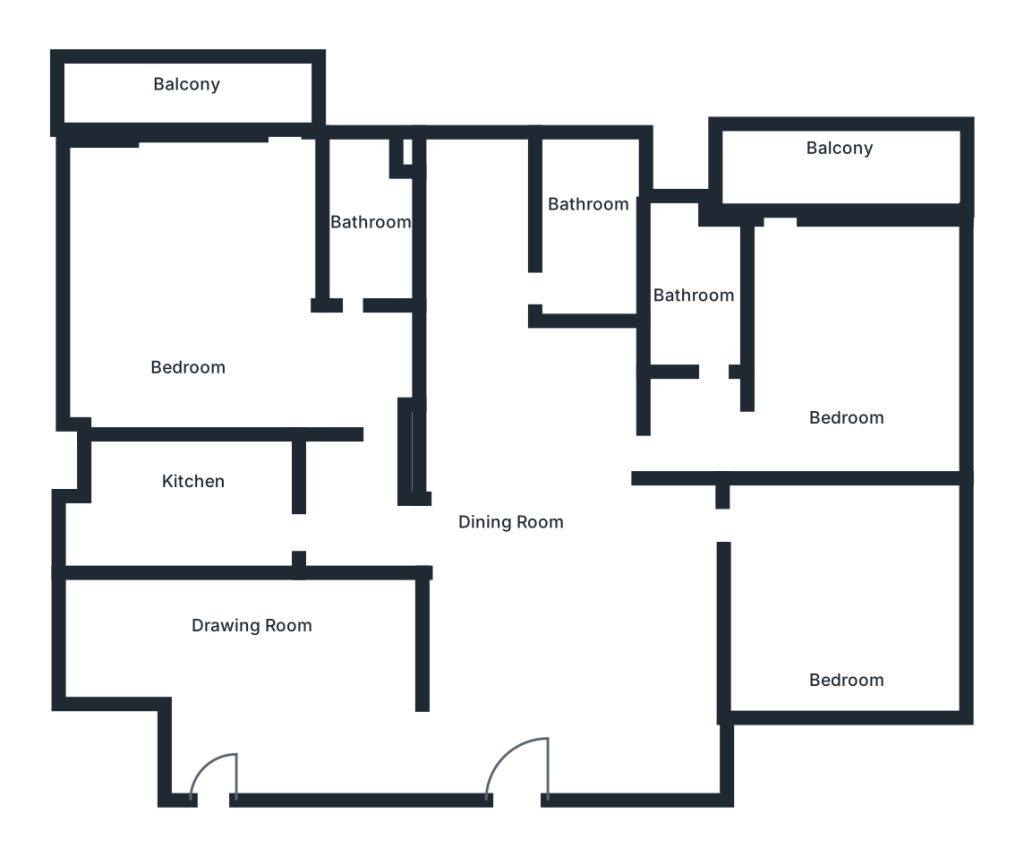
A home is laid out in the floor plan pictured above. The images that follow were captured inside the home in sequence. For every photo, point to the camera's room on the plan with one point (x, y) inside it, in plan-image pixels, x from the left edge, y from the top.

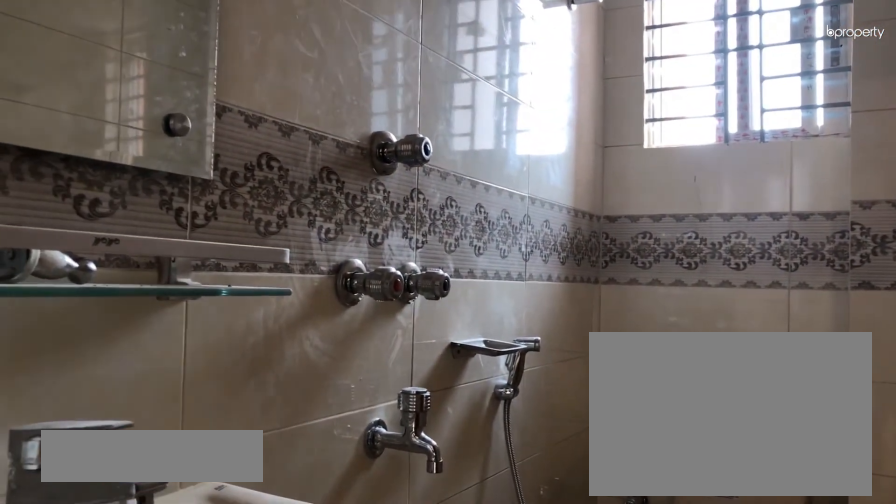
(696, 292)
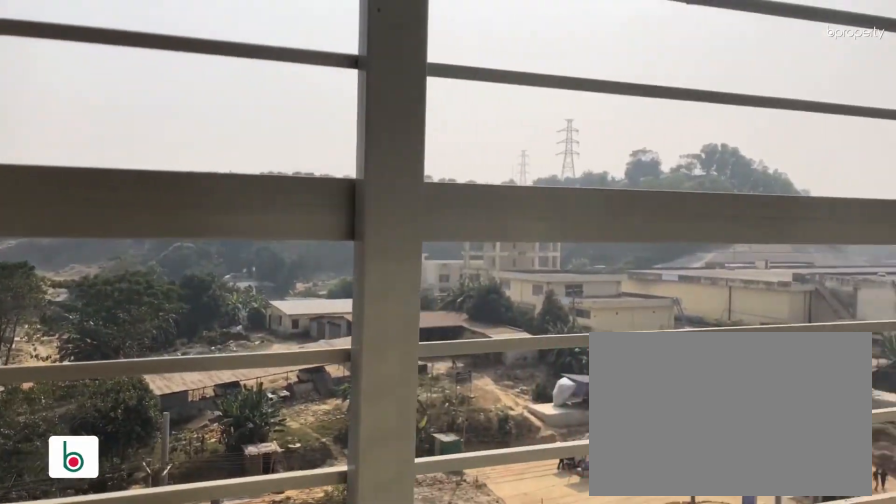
(823, 161)
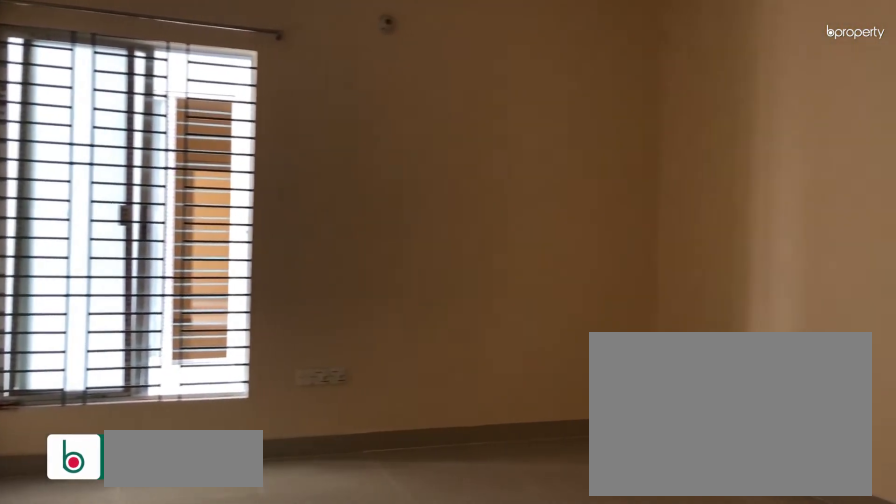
(860, 606)
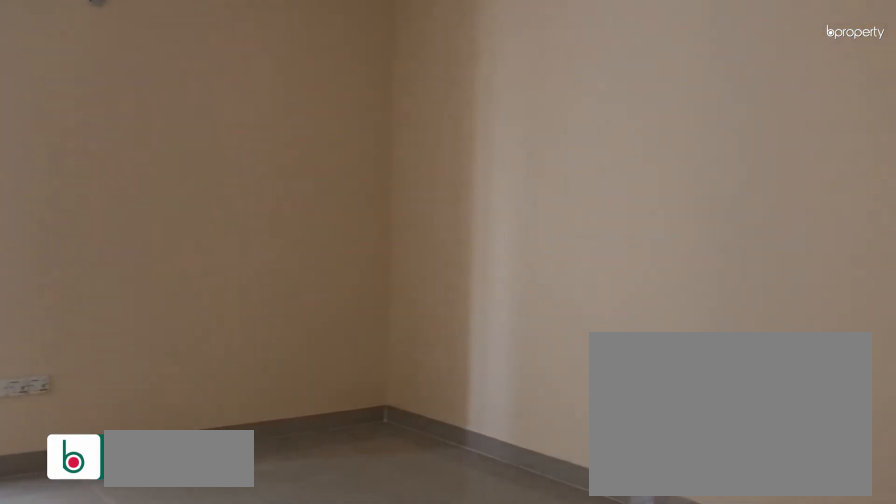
(860, 606)
